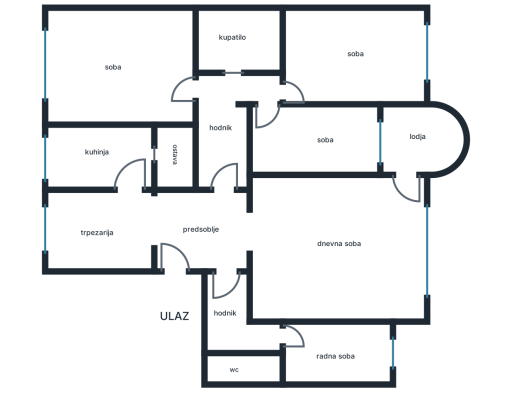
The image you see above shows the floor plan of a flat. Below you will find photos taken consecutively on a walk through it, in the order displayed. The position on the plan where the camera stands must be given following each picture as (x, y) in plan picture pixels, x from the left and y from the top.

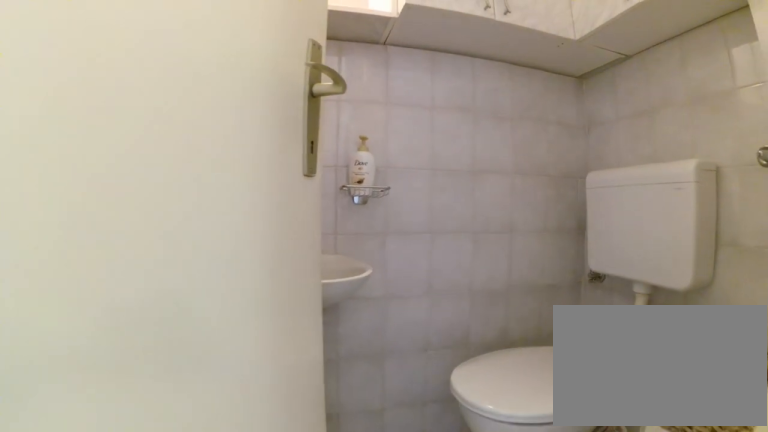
(265, 343)
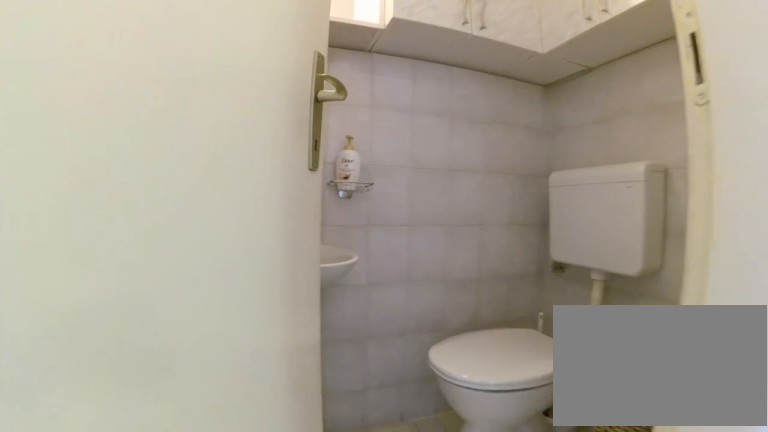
(267, 343)
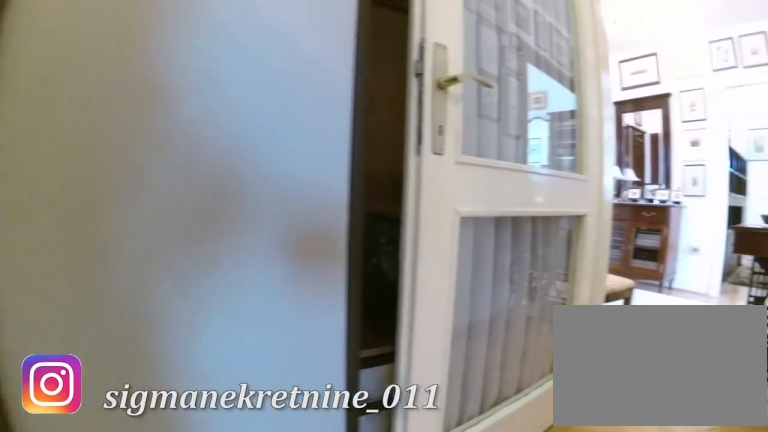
(250, 344)
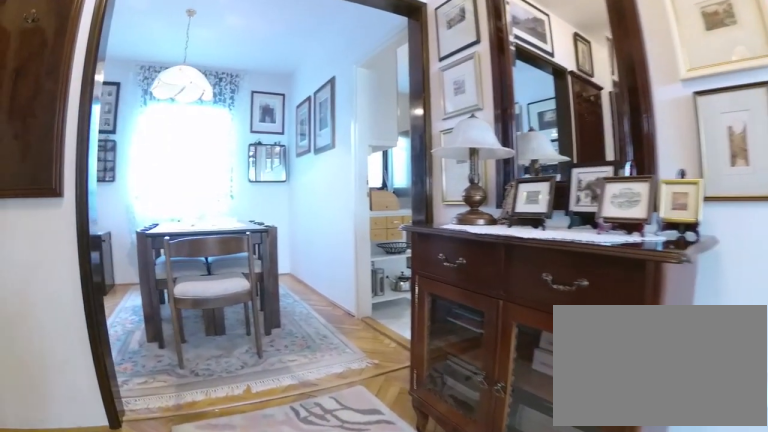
(208, 236)
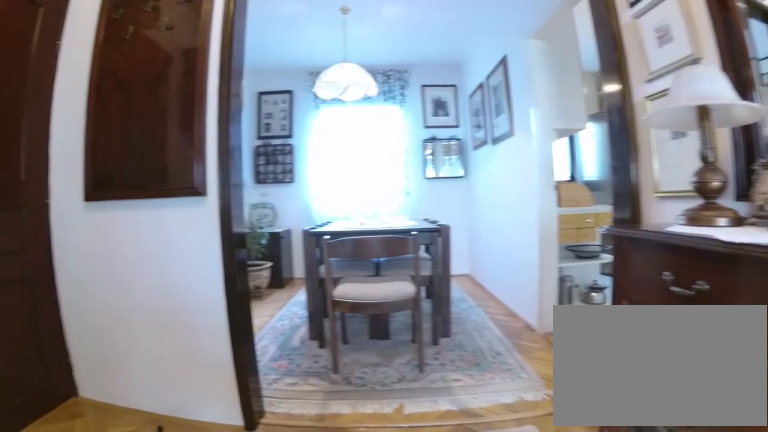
(203, 233)
